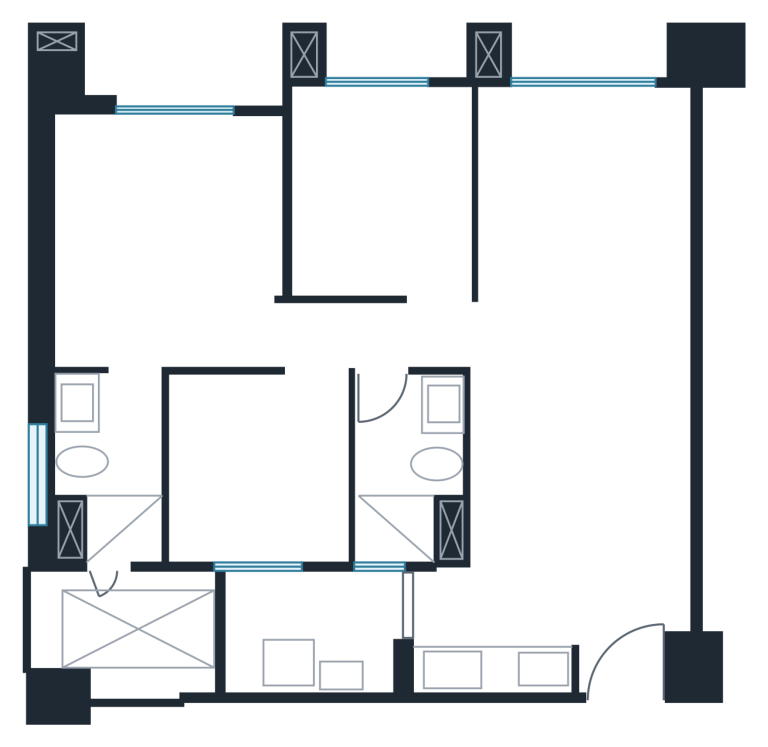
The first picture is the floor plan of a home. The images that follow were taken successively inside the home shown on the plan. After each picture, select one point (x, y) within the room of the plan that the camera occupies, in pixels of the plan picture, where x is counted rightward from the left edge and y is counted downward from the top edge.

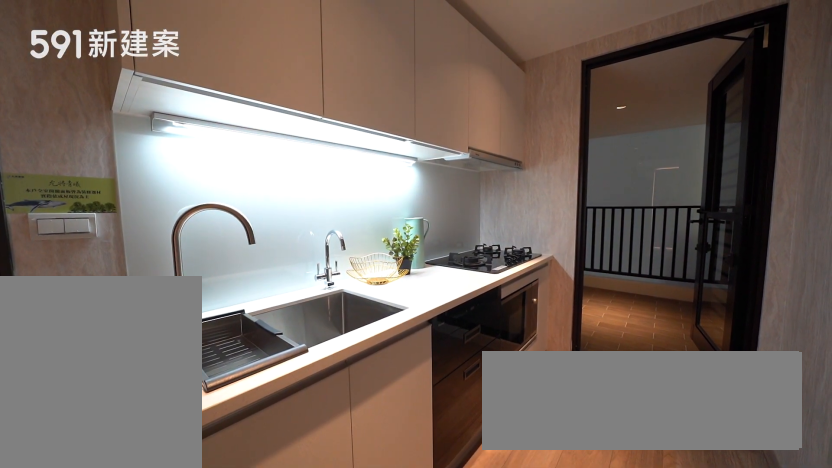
(488, 633)
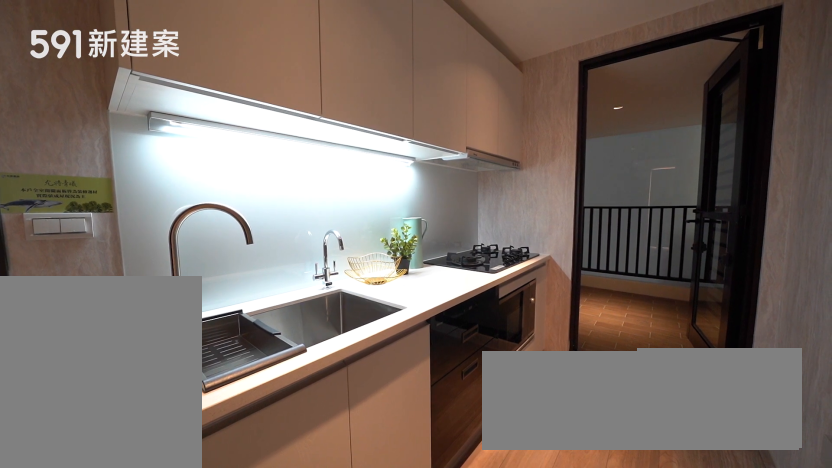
(488, 633)
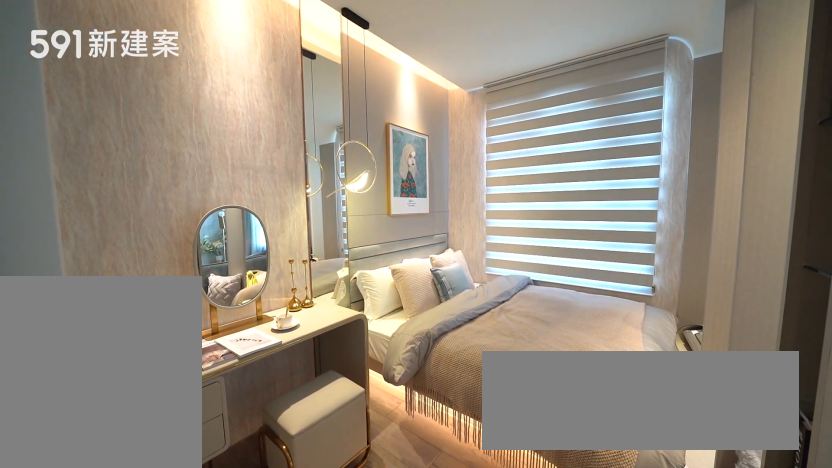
(380, 187)
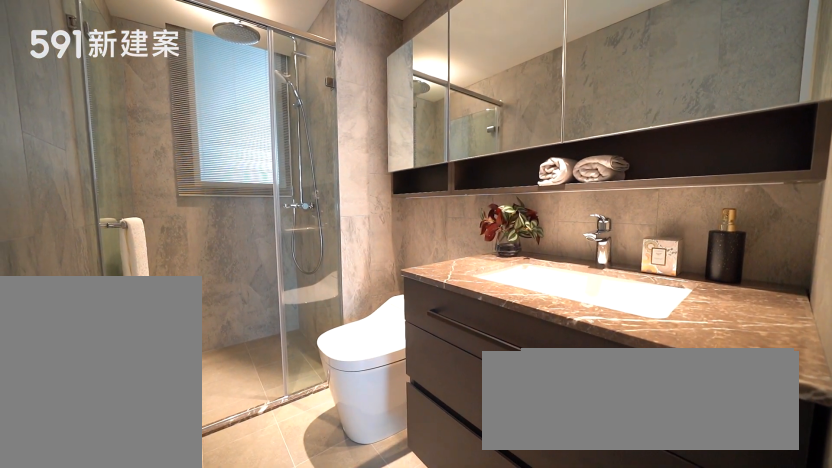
(104, 475)
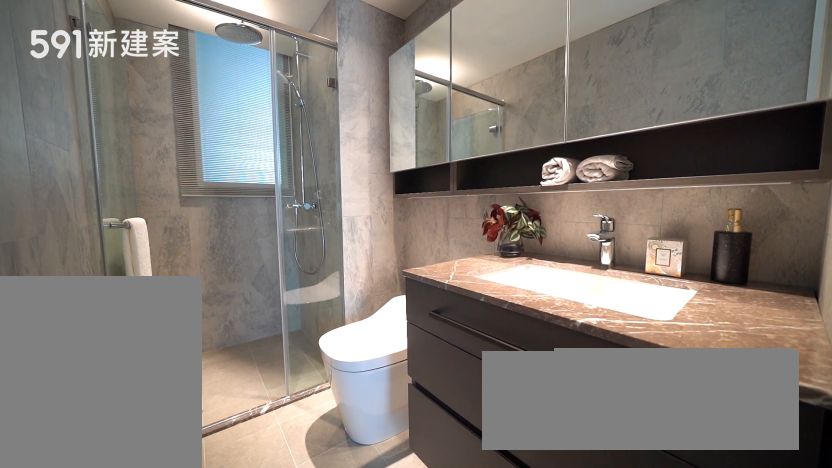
(104, 475)
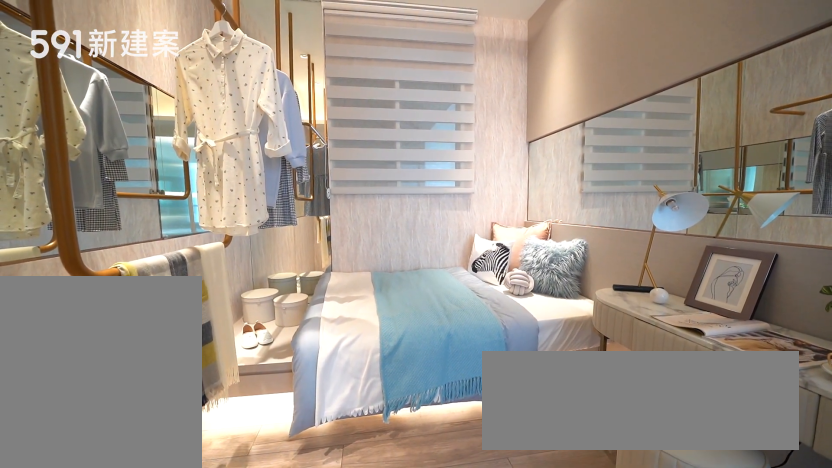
(257, 472)
